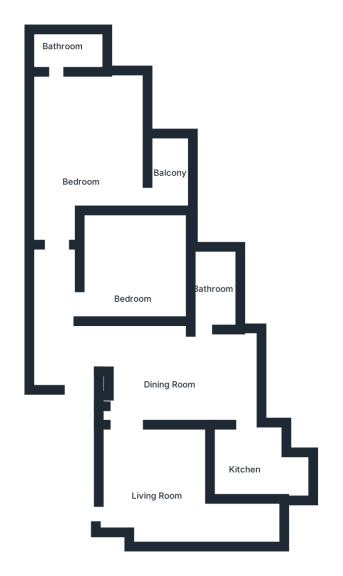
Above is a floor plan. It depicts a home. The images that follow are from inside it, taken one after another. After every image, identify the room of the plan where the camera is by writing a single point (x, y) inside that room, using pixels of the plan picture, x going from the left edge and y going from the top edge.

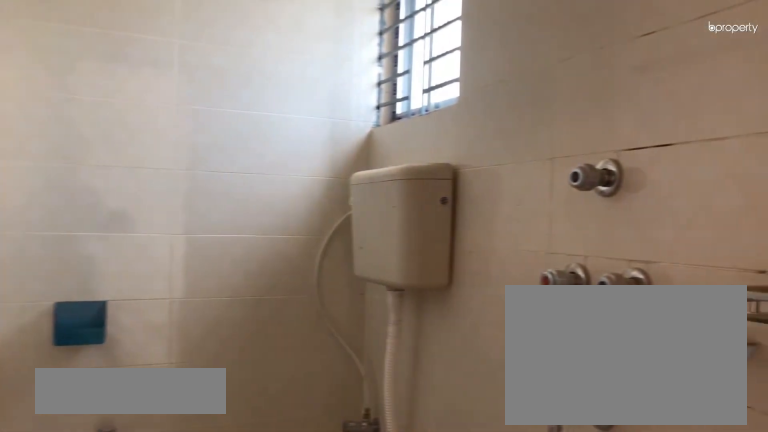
(220, 281)
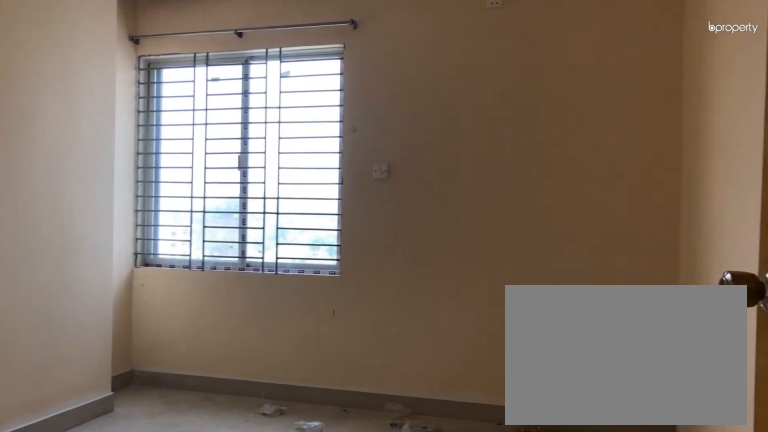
(130, 278)
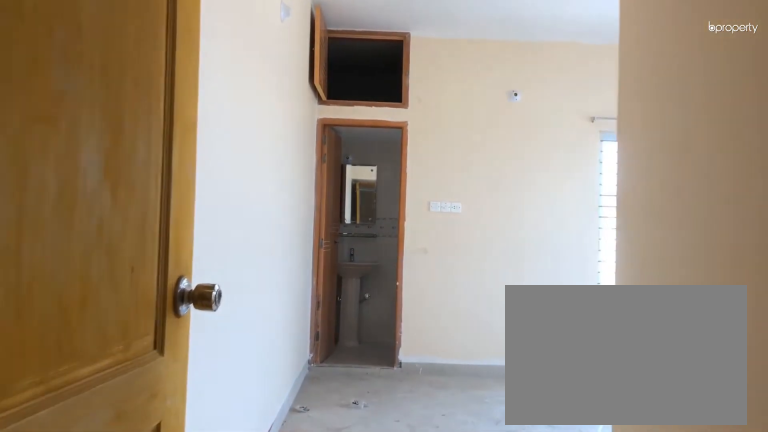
(83, 153)
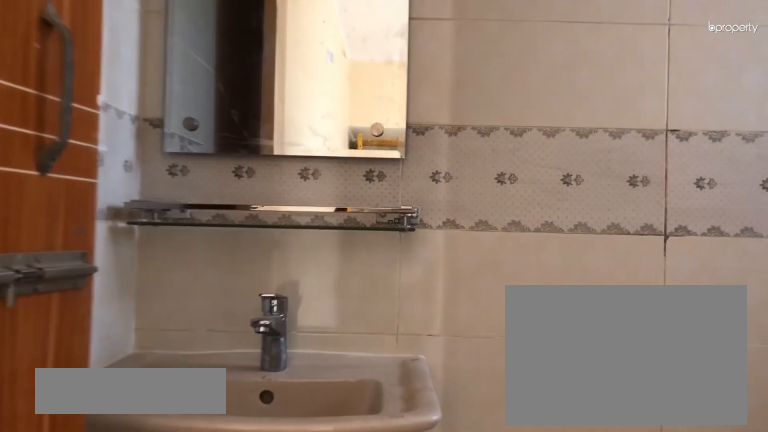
(79, 52)
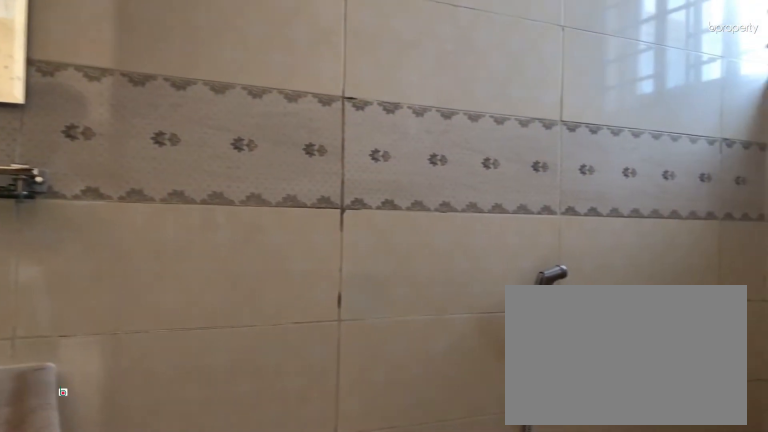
(79, 52)
